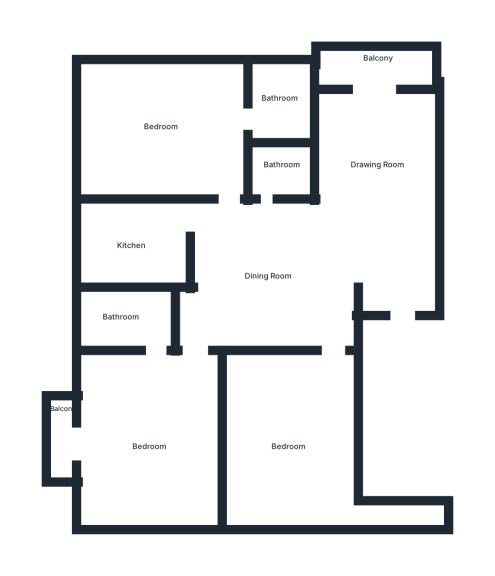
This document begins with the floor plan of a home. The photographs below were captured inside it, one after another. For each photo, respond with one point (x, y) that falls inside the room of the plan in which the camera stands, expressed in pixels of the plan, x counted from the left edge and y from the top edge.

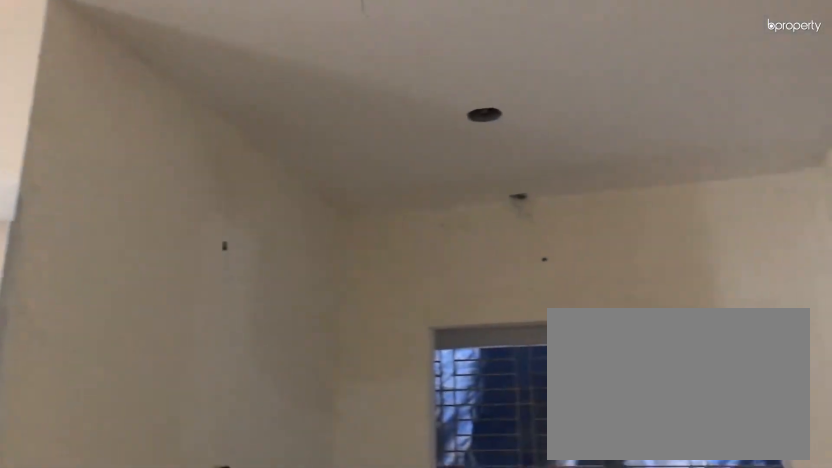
(374, 165)
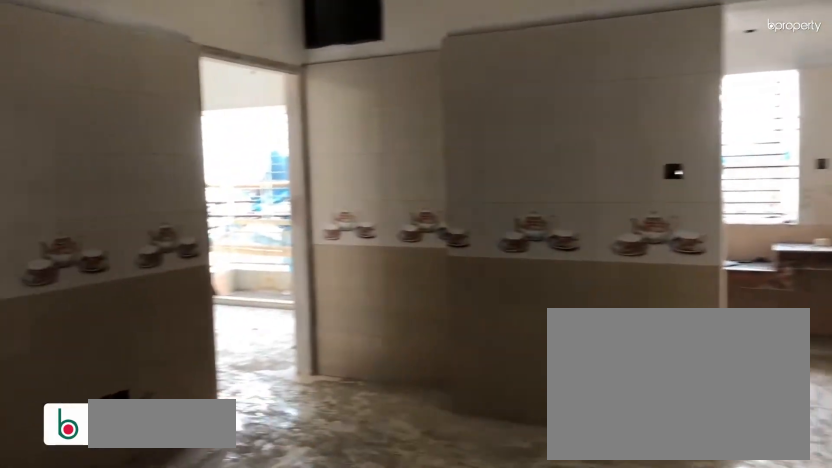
(268, 277)
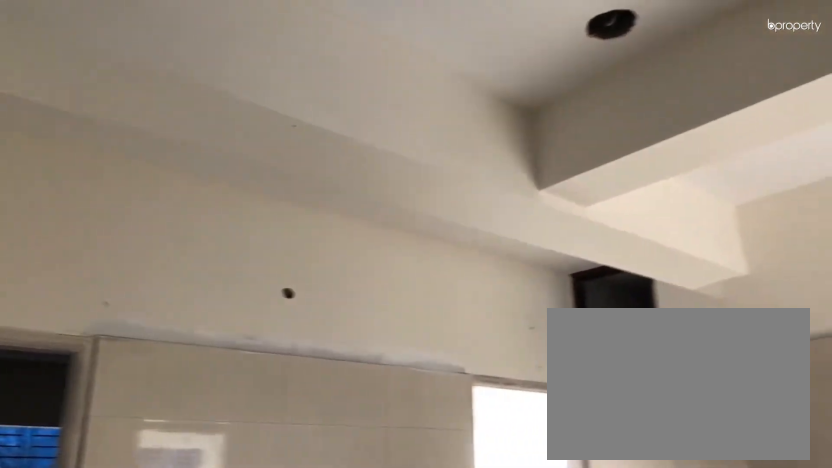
(268, 277)
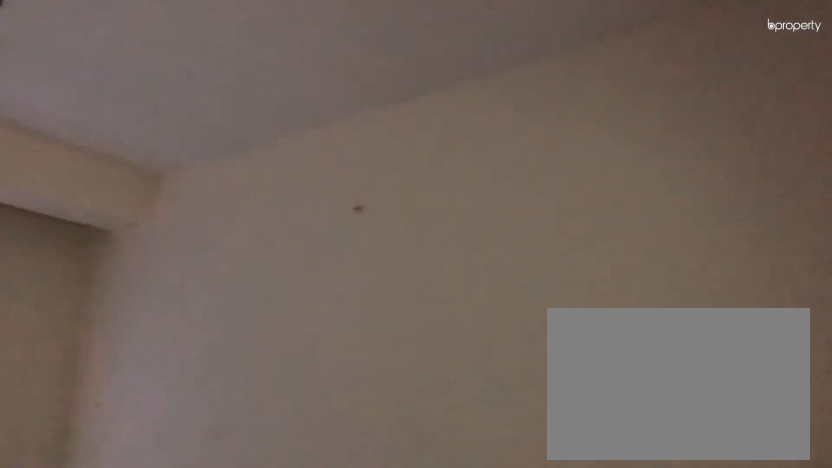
(285, 443)
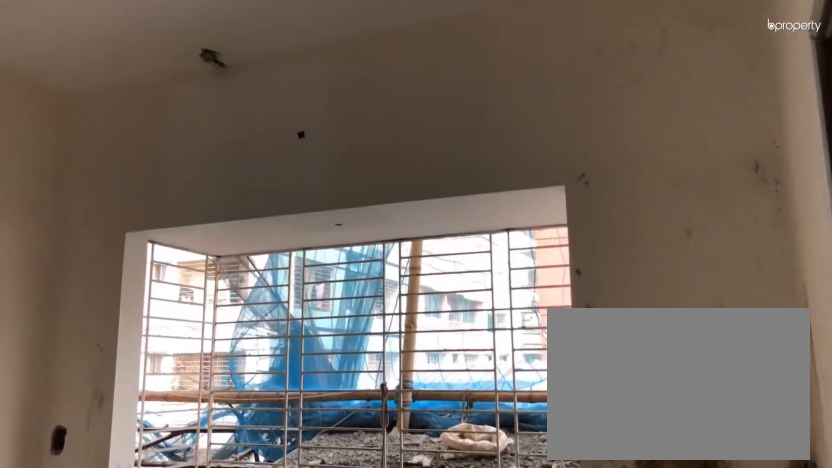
(151, 441)
